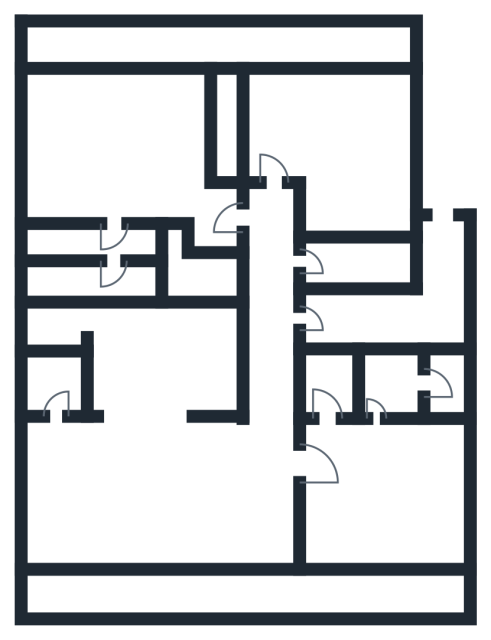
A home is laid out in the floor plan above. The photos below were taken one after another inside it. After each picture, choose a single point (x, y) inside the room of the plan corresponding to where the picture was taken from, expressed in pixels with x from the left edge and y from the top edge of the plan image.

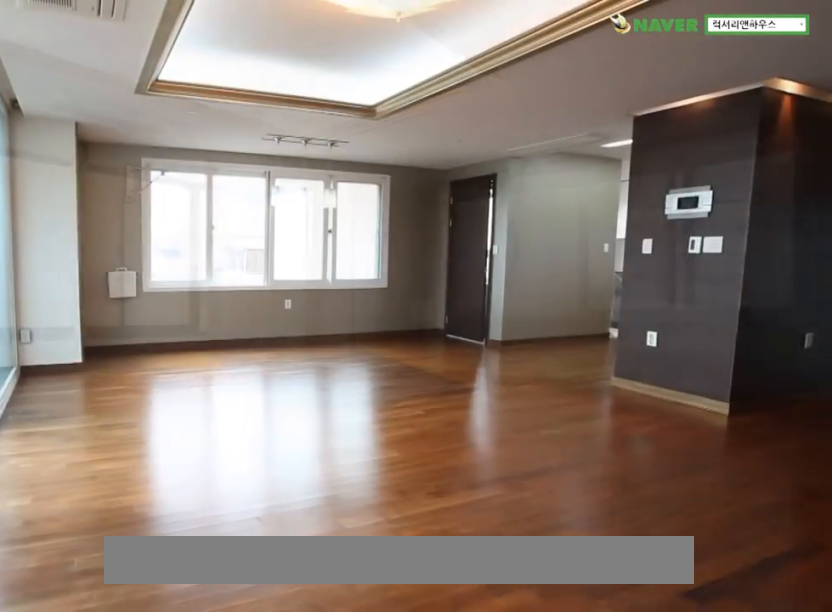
(162, 495)
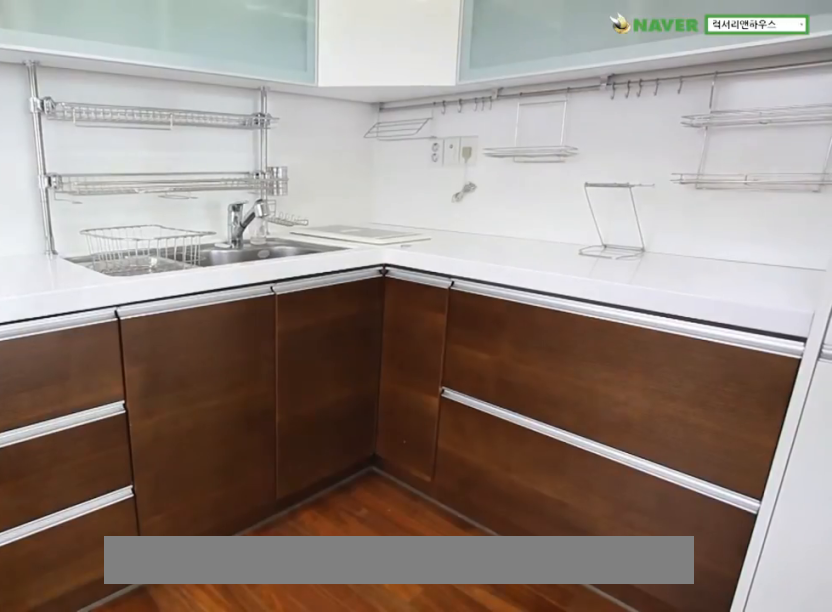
(131, 365)
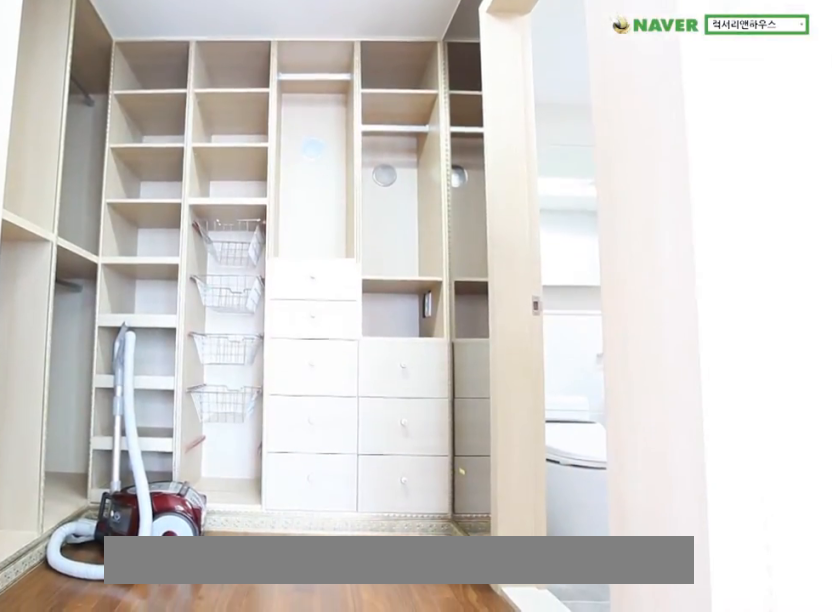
(388, 497)
